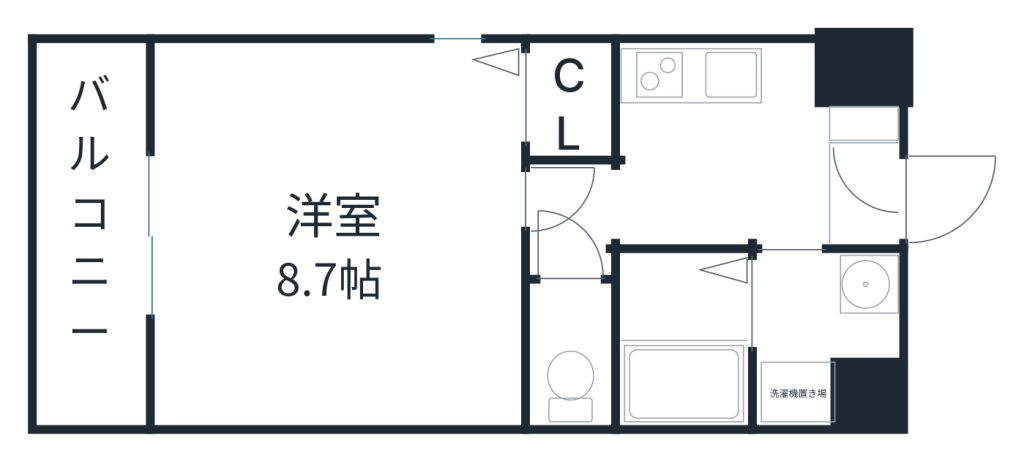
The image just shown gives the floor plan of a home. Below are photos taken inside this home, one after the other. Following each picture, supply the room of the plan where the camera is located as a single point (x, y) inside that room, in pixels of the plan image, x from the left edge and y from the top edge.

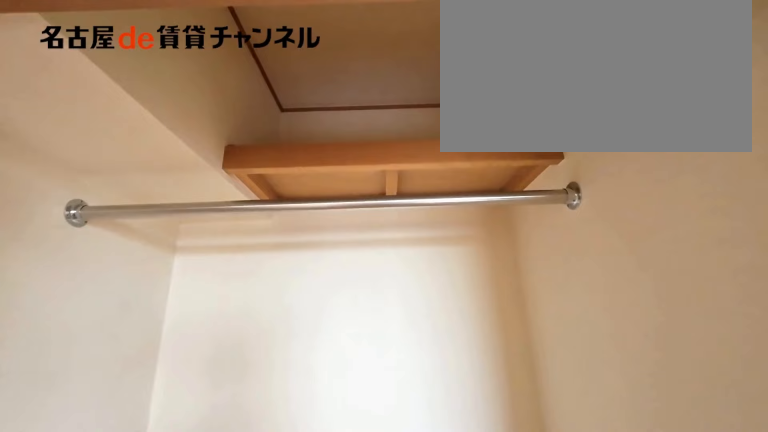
(567, 103)
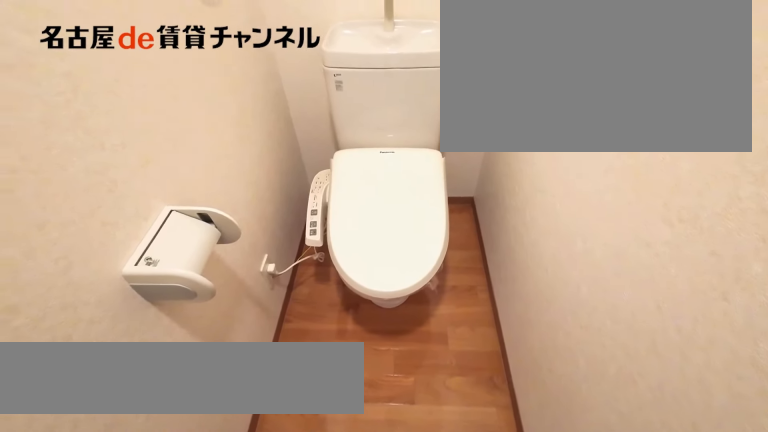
(571, 353)
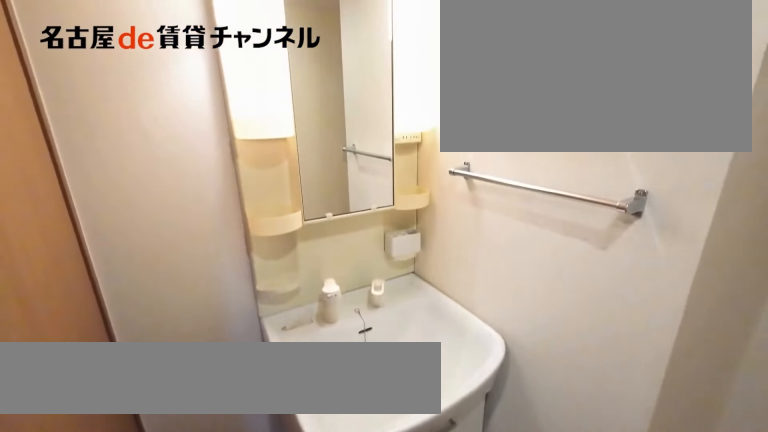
(828, 337)
